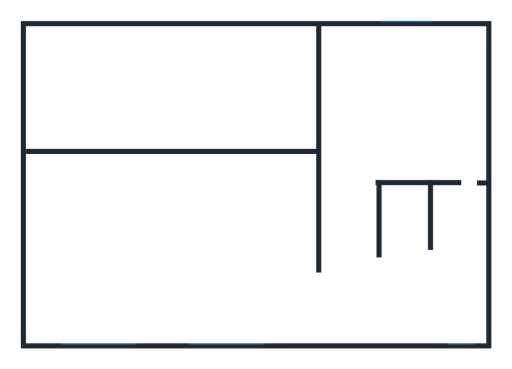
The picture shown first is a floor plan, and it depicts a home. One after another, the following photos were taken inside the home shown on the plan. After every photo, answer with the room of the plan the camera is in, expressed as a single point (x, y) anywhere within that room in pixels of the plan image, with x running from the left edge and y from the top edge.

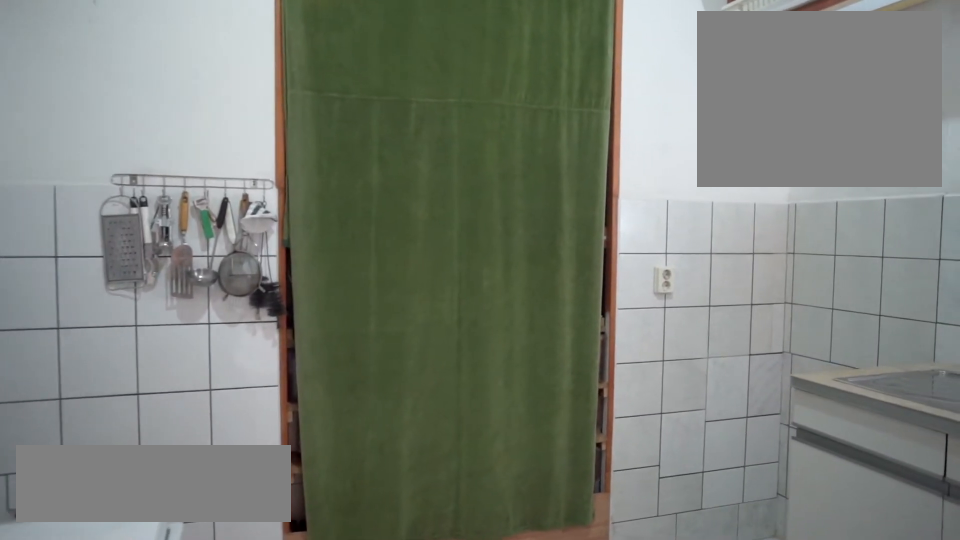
(366, 152)
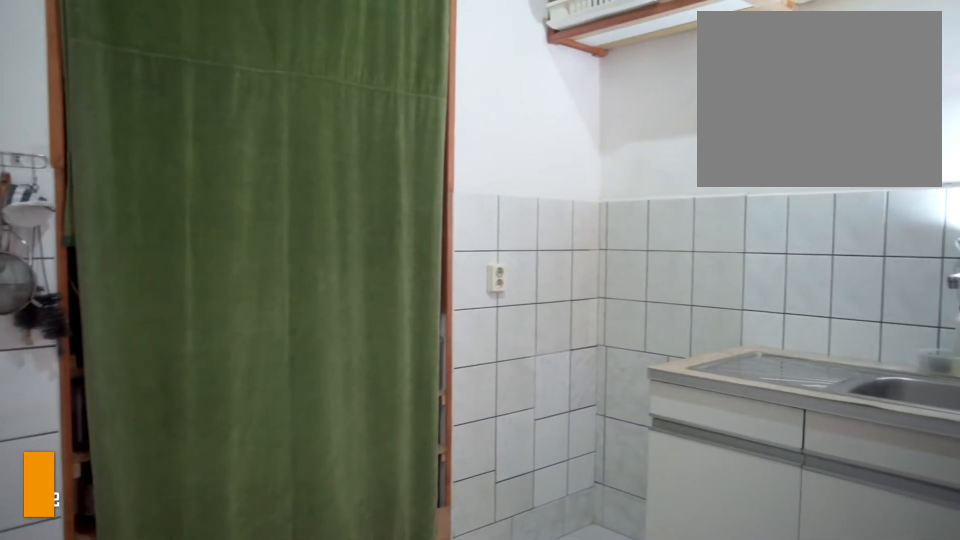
(368, 136)
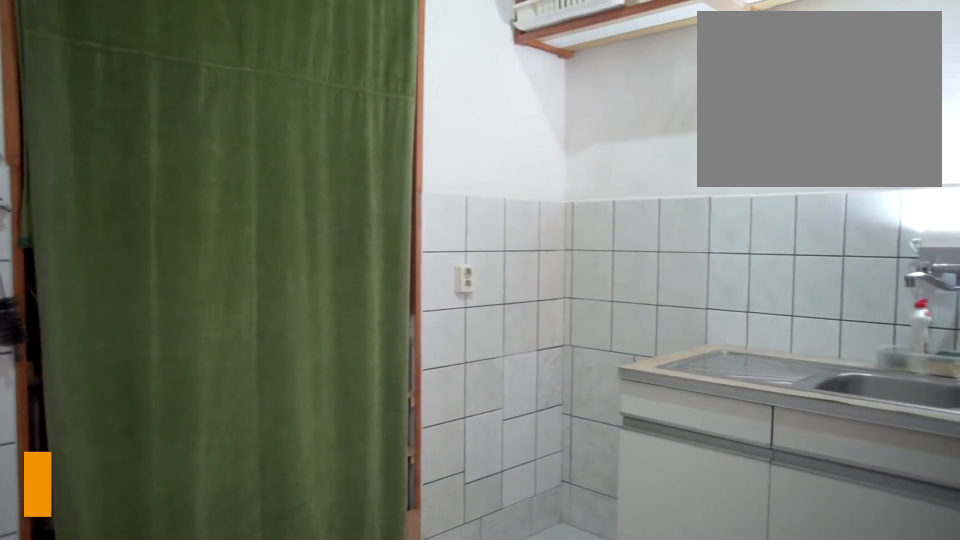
(368, 136)
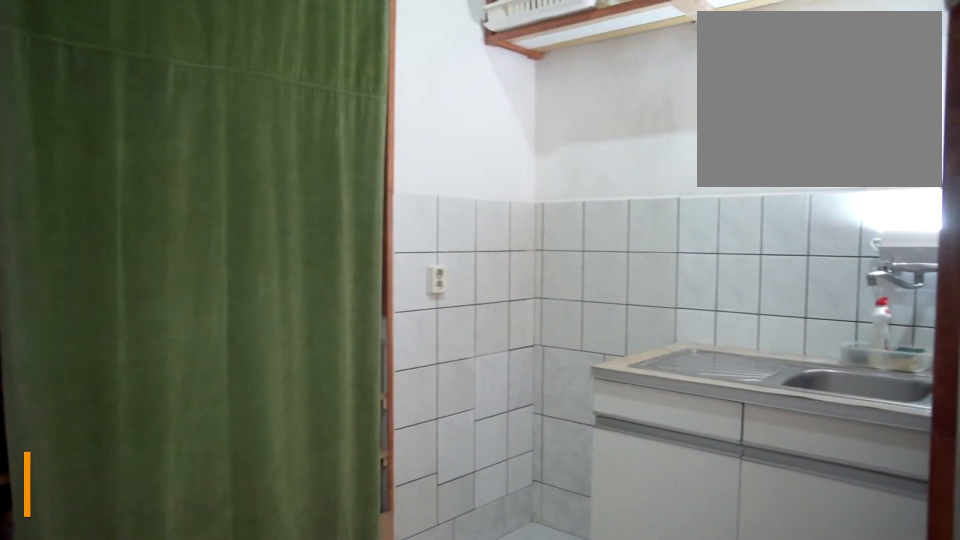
(367, 136)
